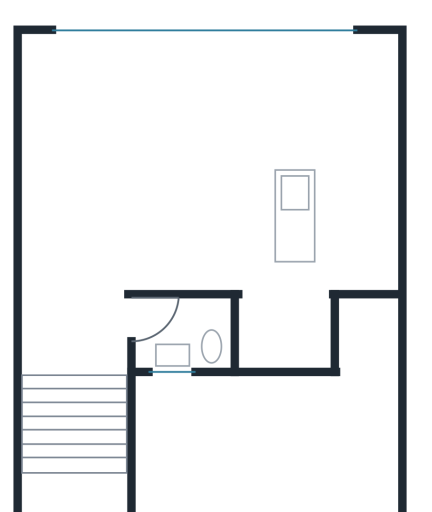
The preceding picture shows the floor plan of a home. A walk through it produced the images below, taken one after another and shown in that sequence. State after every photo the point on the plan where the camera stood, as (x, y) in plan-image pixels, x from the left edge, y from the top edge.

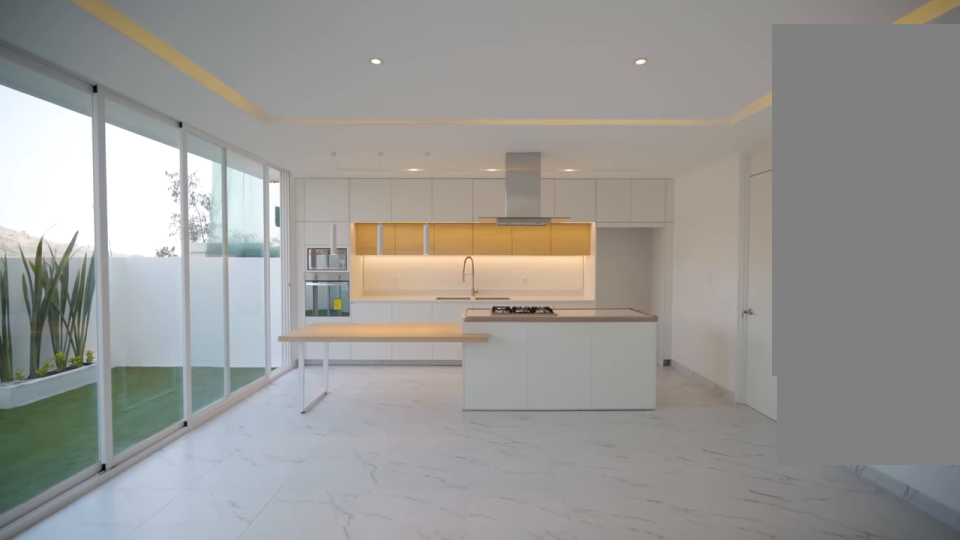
(101, 163)
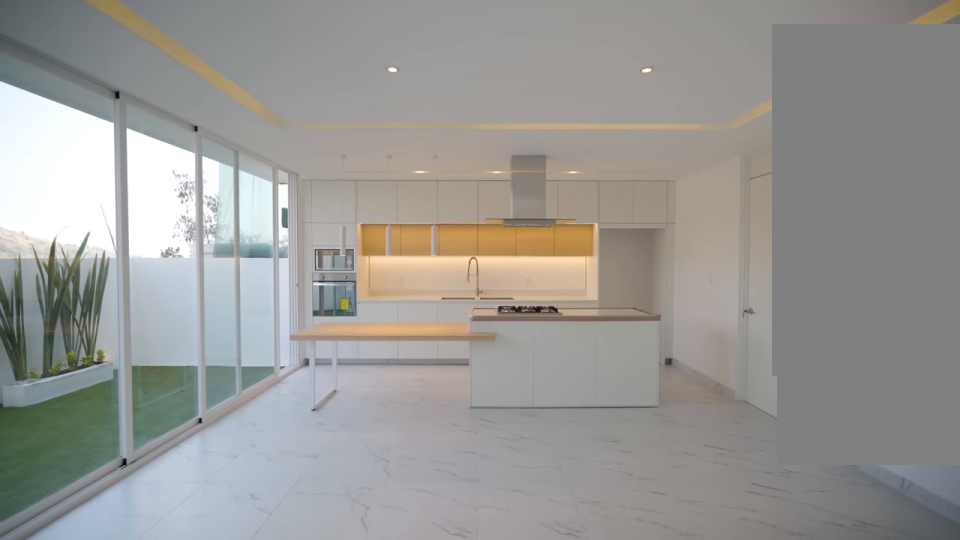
(101, 163)
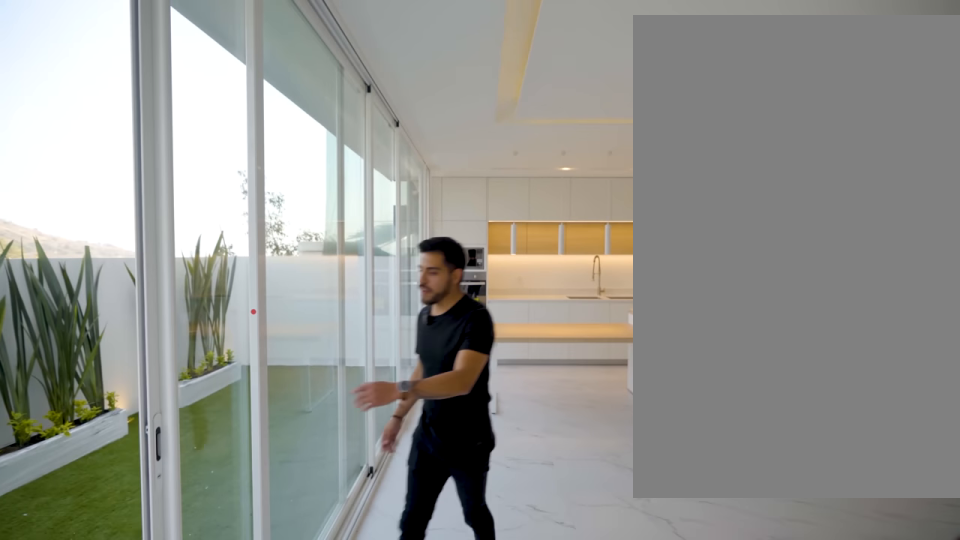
(162, 77)
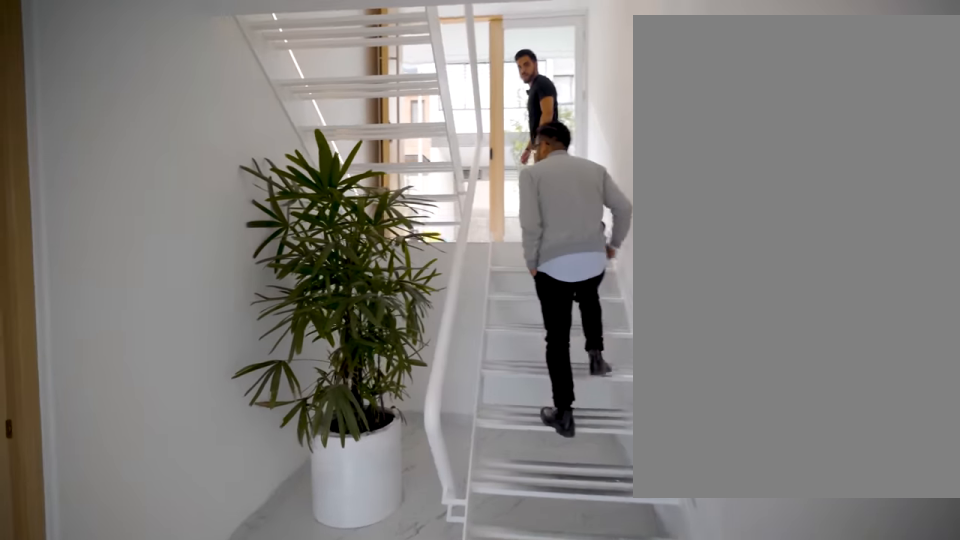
(53, 335)
